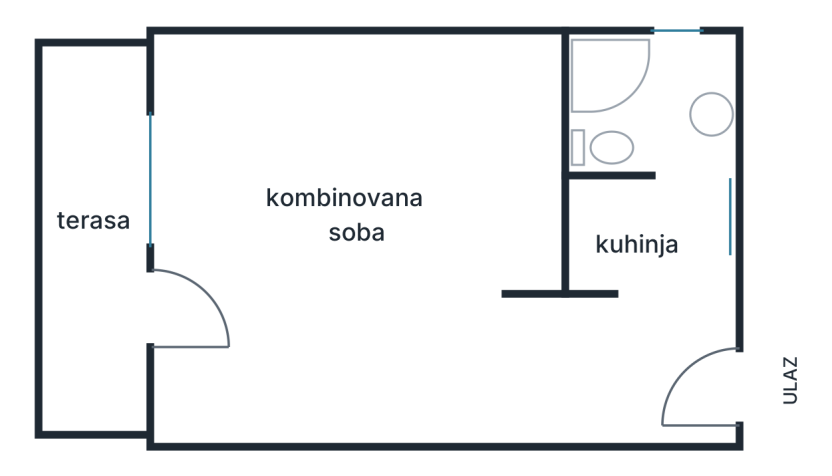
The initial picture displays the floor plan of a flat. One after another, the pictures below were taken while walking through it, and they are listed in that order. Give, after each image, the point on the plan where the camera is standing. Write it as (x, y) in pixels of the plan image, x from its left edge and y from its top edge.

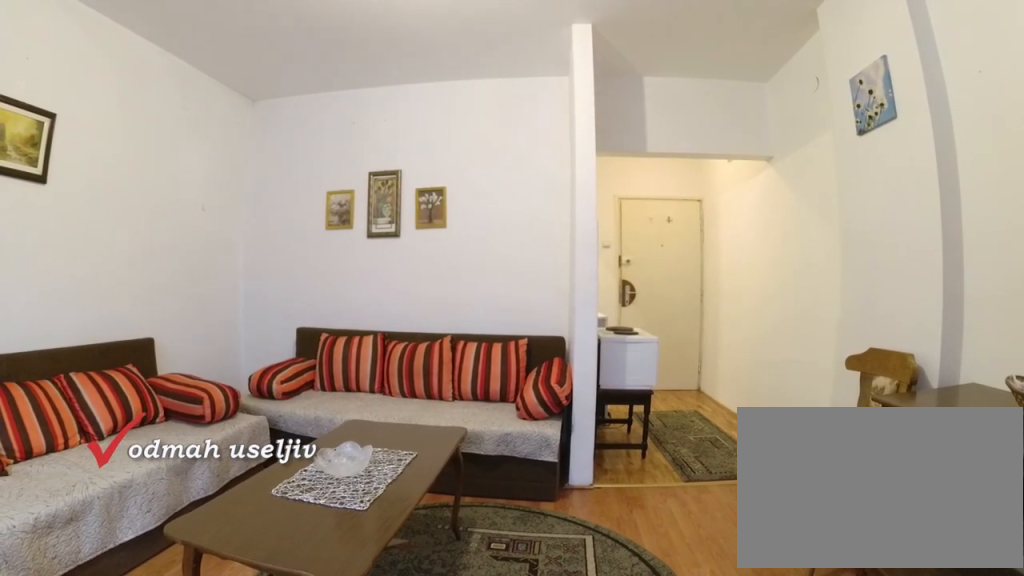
(184, 318)
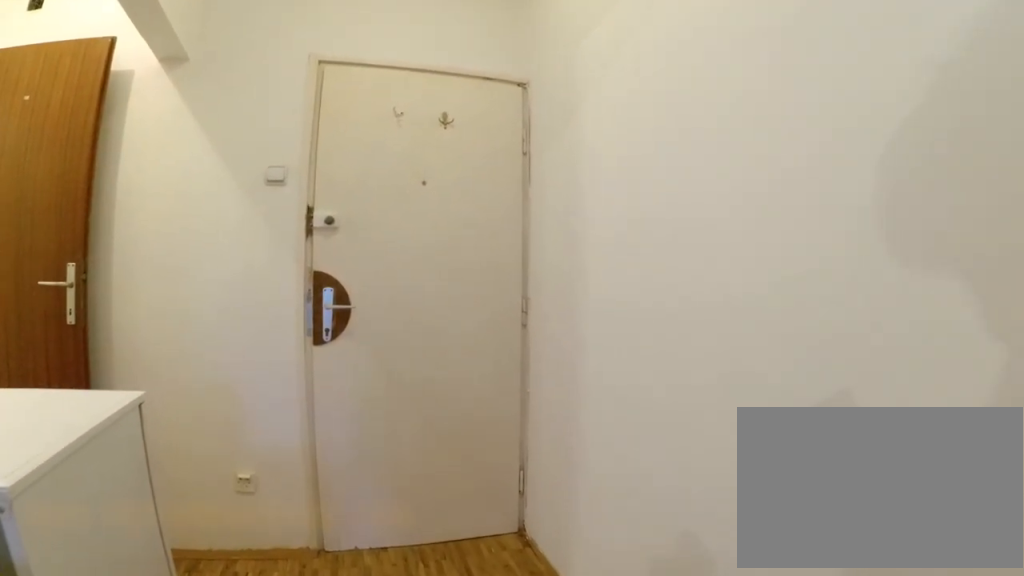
(539, 354)
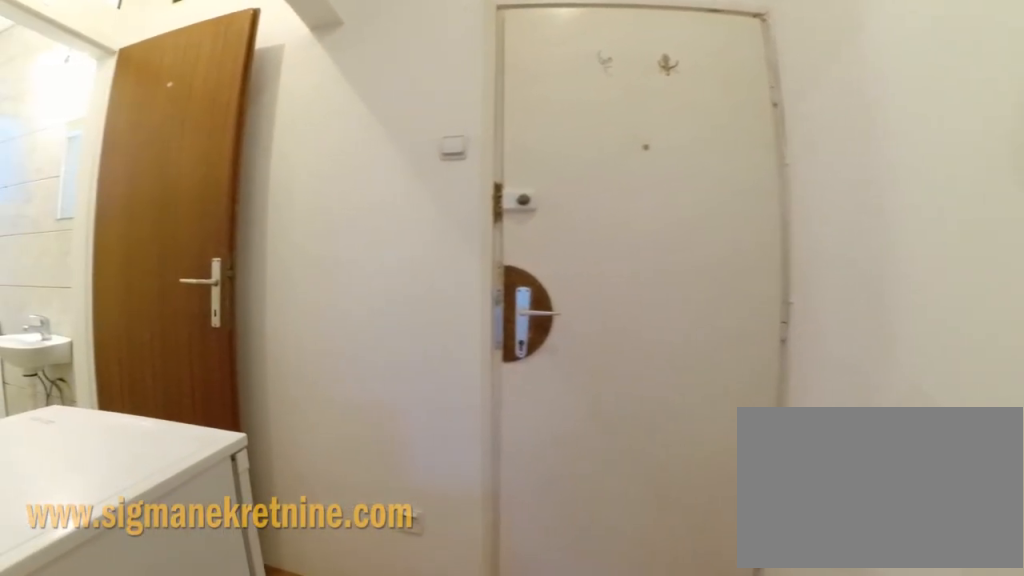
(593, 355)
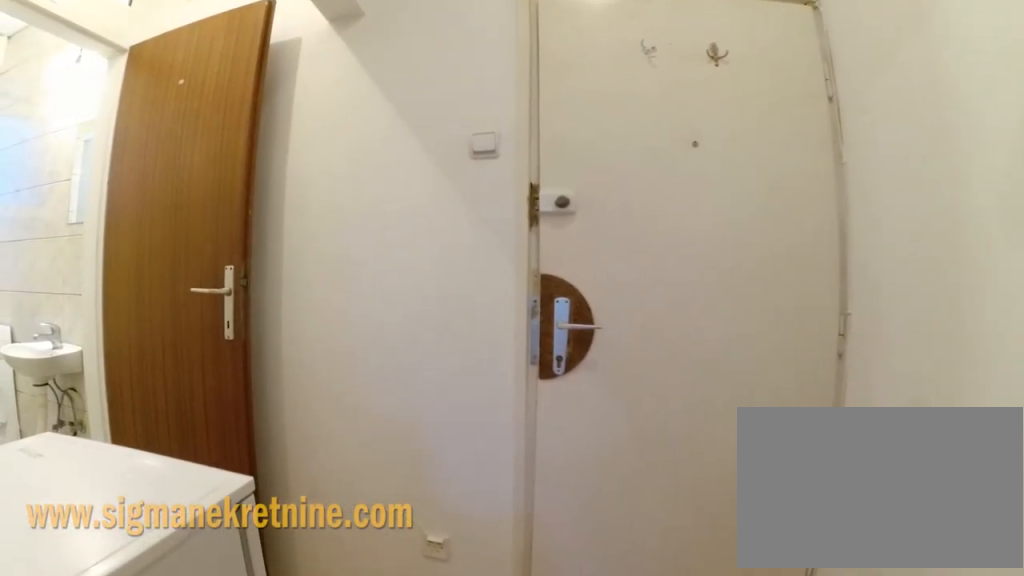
(596, 351)
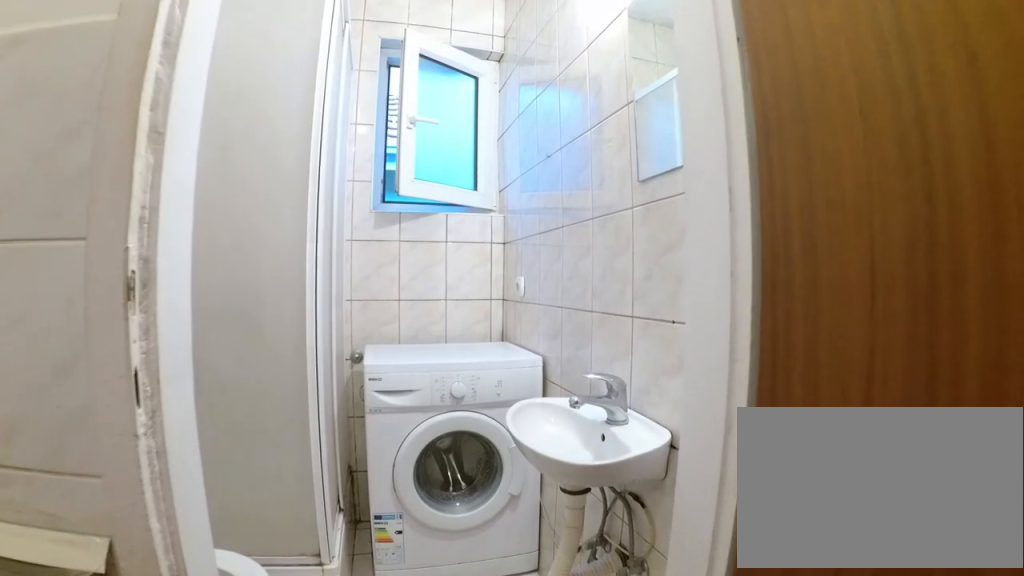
(673, 233)
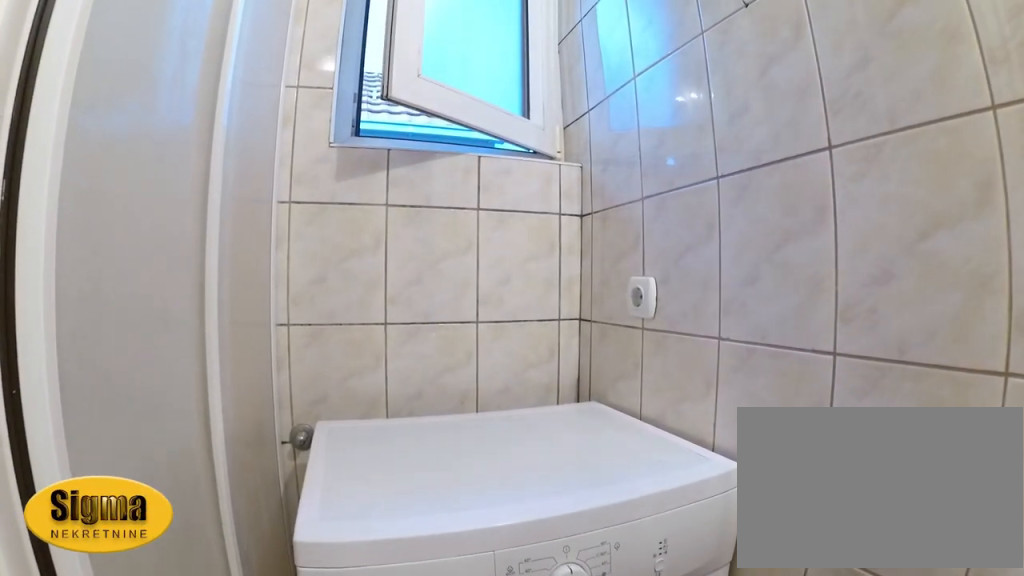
(683, 123)
